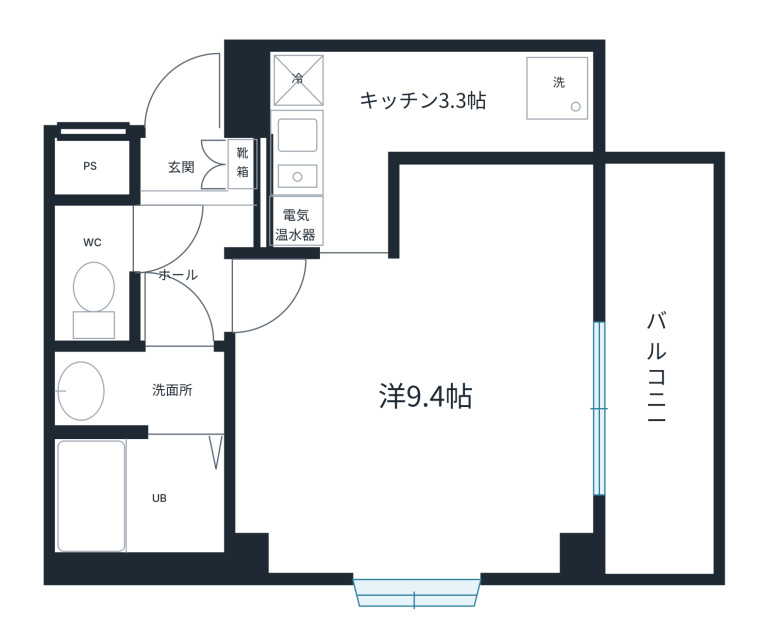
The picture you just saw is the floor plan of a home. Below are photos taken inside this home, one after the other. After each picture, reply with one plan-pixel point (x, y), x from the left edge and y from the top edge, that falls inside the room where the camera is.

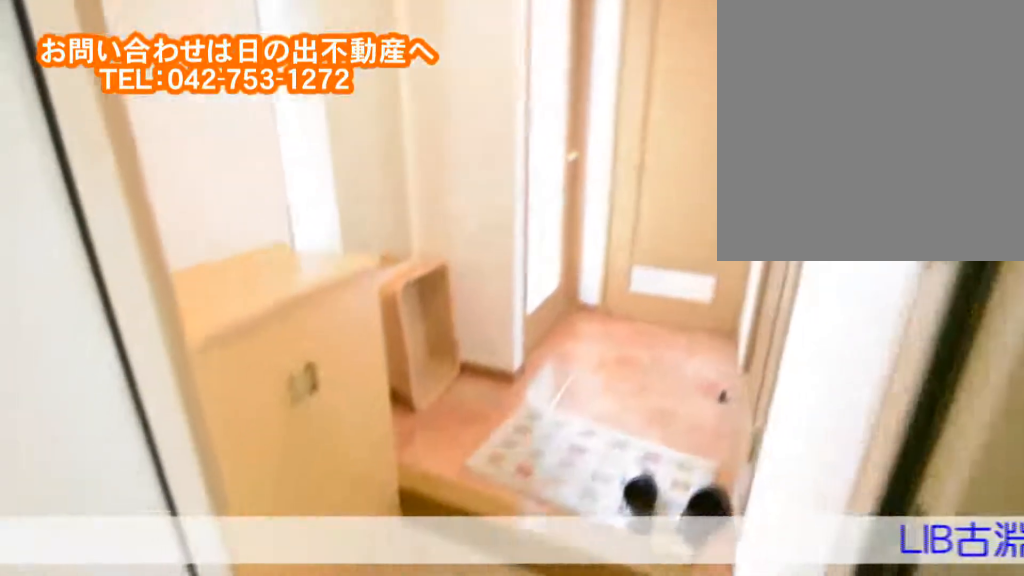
(191, 204)
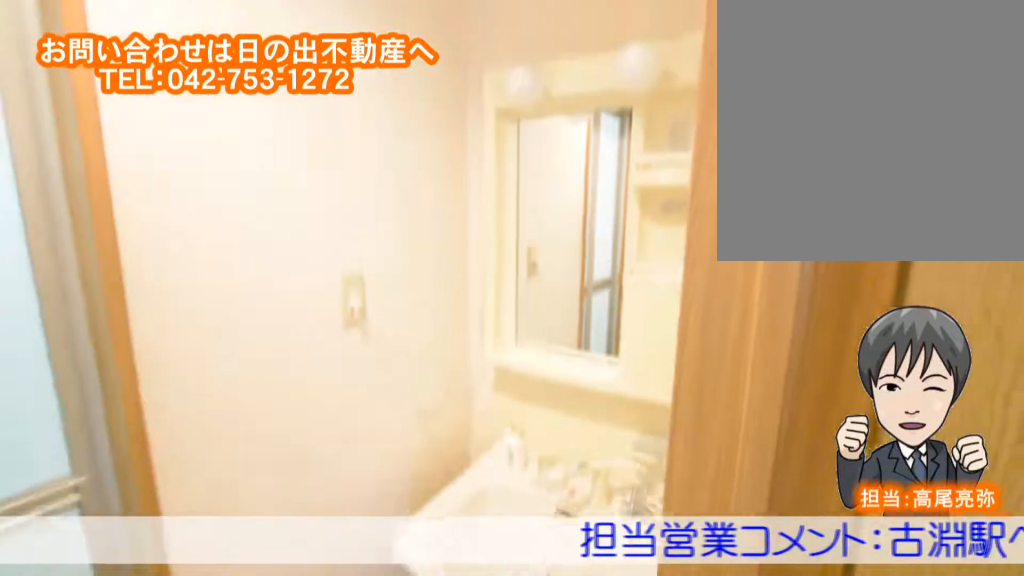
(133, 391)
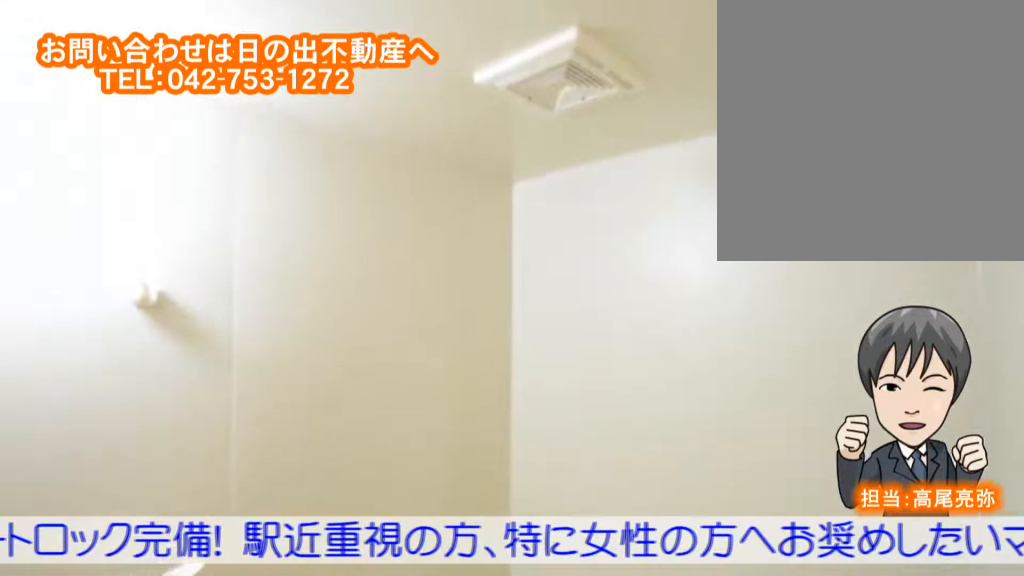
(127, 489)
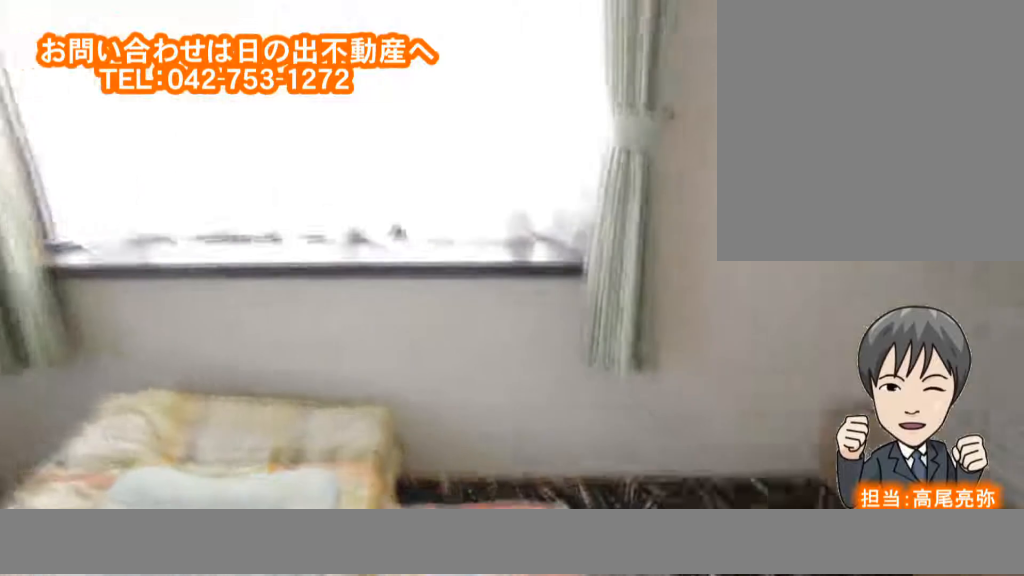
(435, 441)
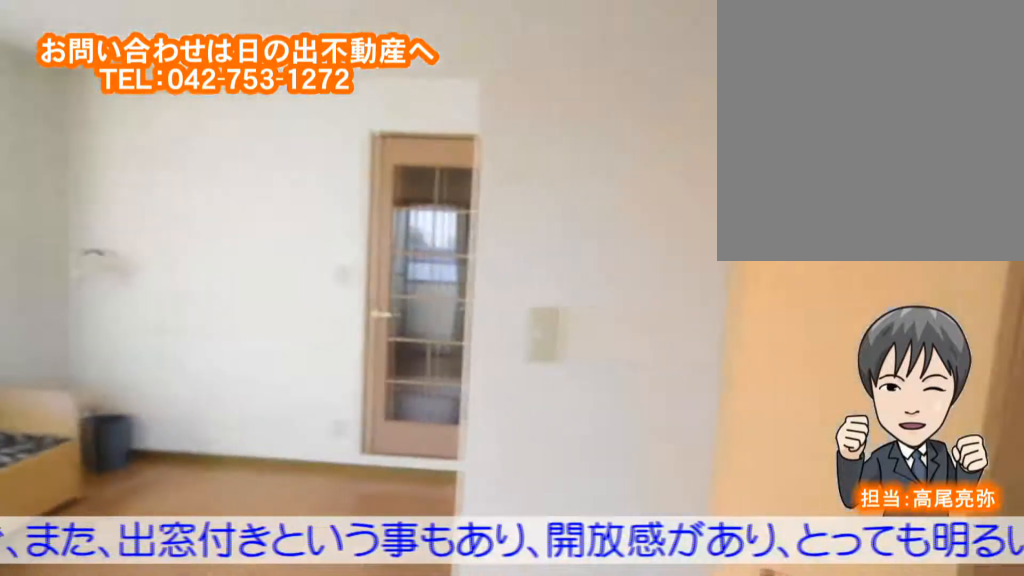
(435, 440)
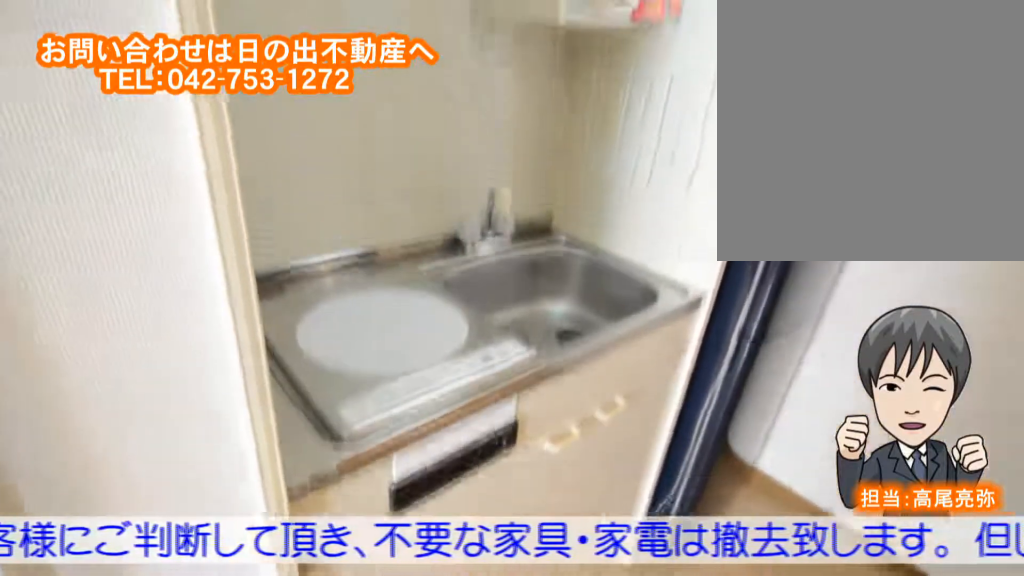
(384, 112)
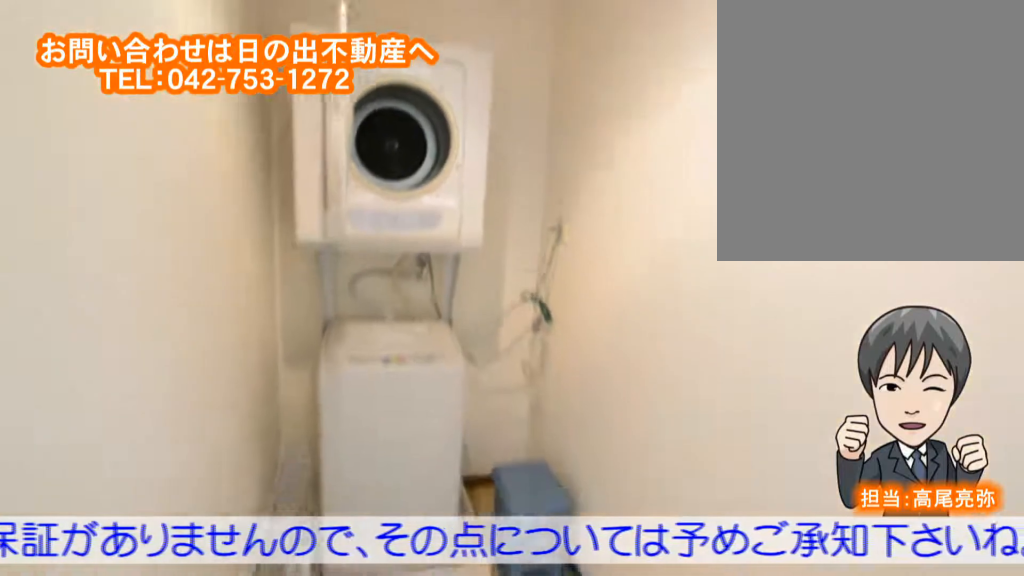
(383, 112)
